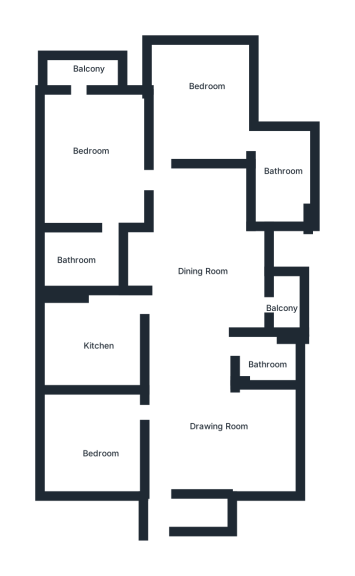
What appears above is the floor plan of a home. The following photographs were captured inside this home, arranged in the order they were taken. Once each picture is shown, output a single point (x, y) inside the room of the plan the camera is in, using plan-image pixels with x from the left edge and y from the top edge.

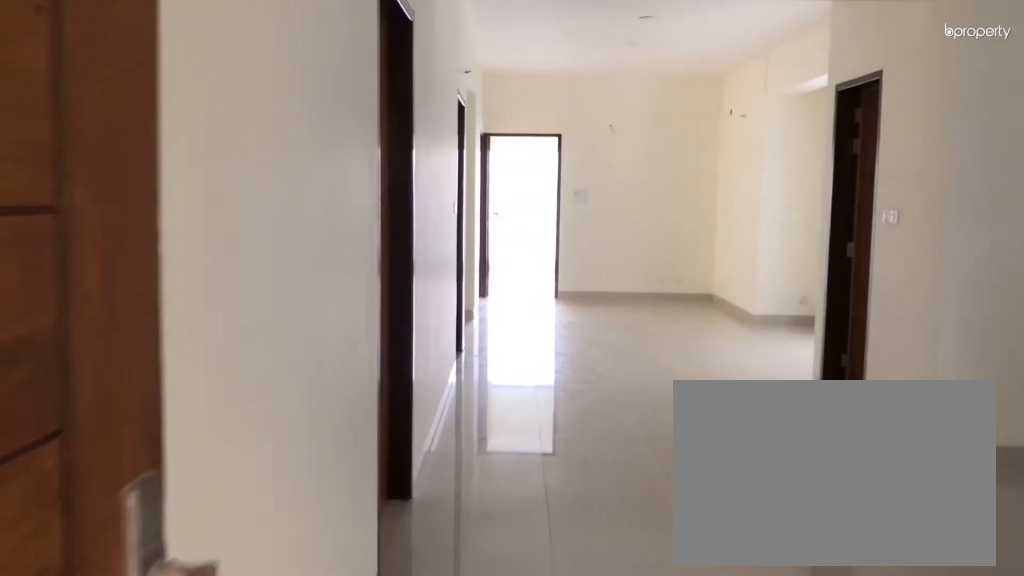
(193, 426)
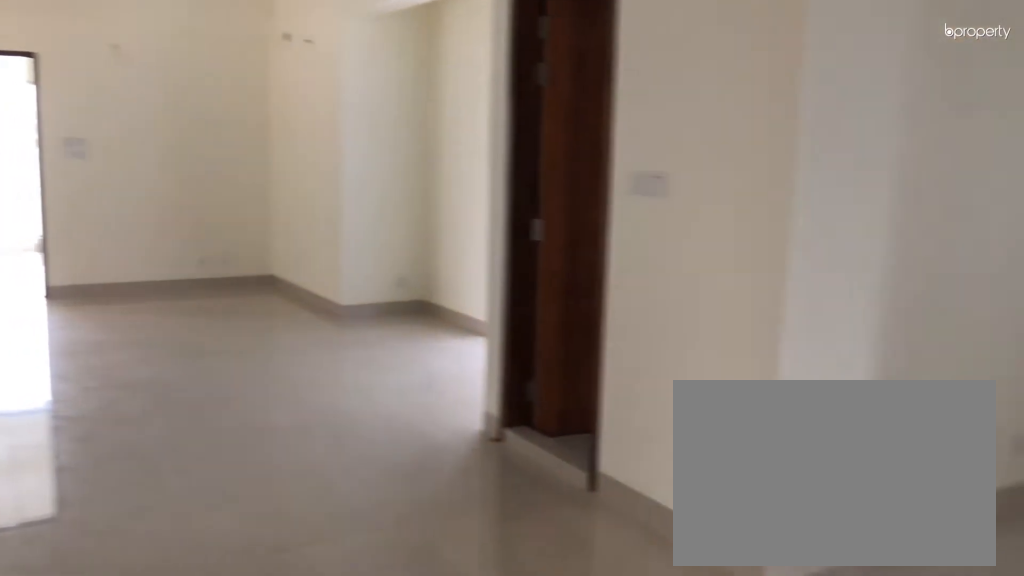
(193, 426)
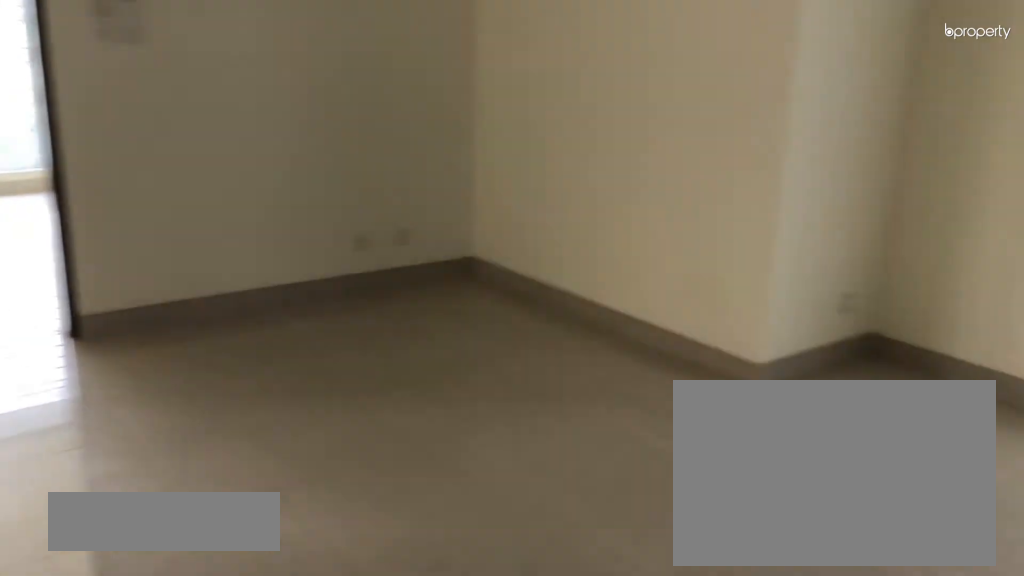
(193, 288)
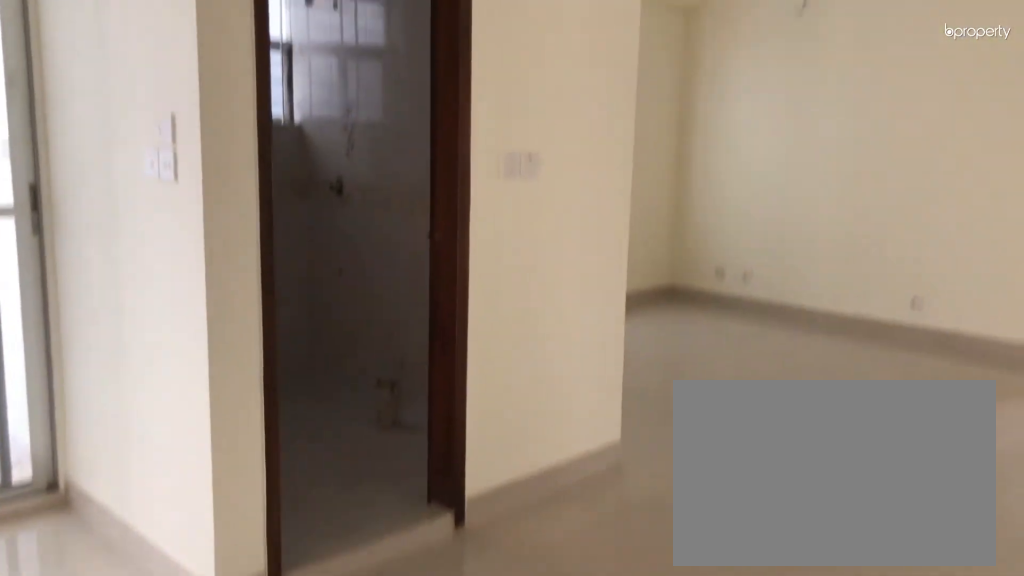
(193, 288)
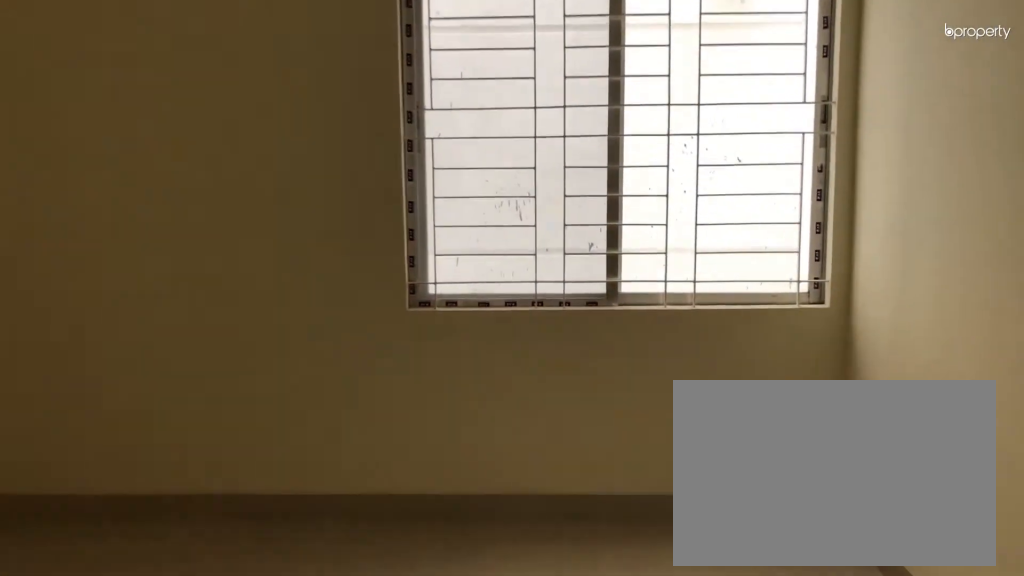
(106, 436)
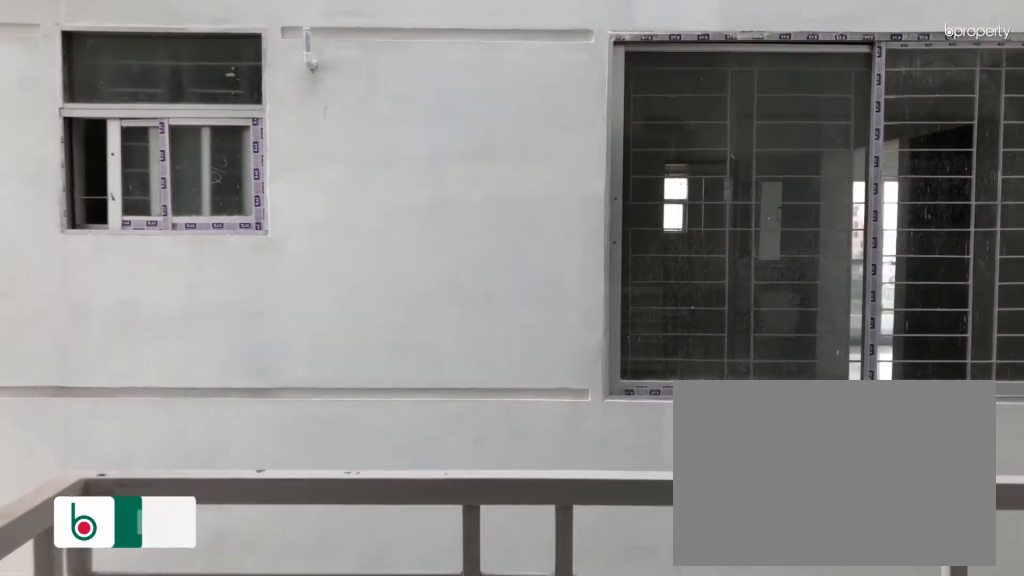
(290, 301)
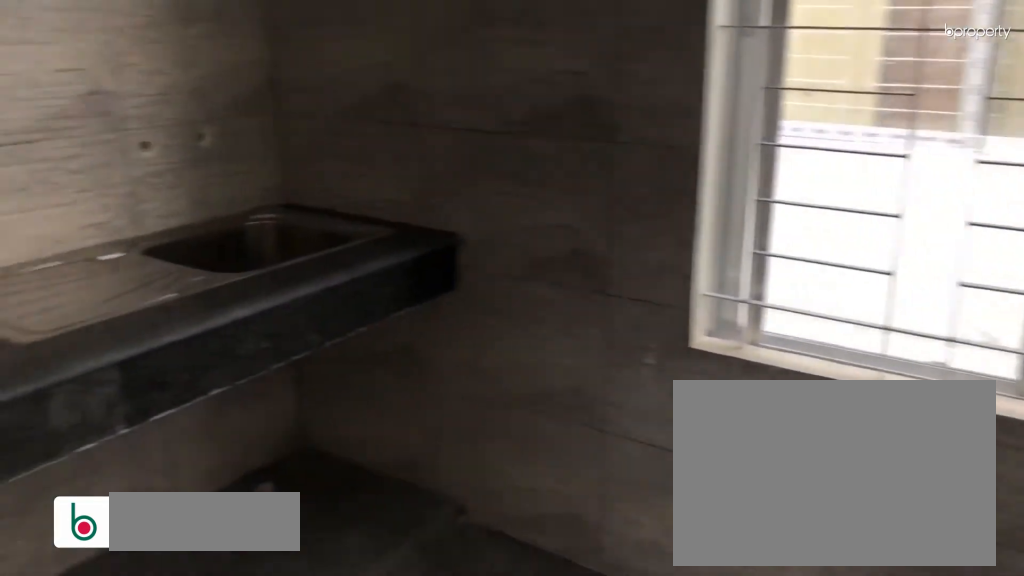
(98, 343)
